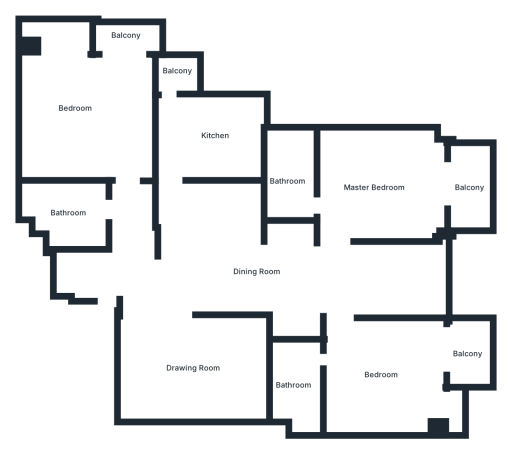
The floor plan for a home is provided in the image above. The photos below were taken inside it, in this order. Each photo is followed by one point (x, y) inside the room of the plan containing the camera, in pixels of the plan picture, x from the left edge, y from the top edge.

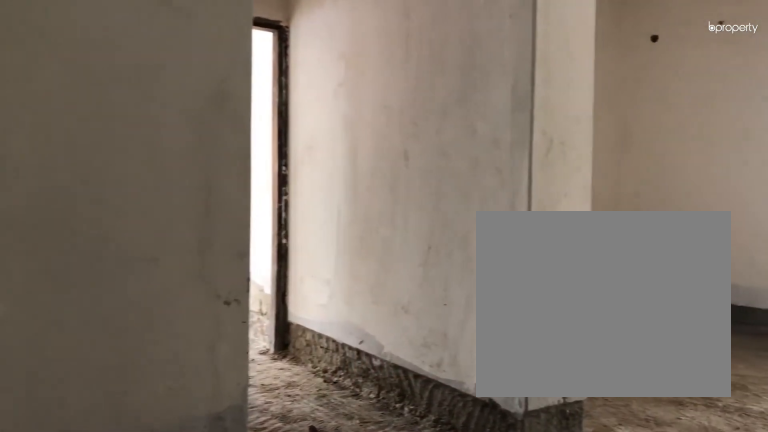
(170, 289)
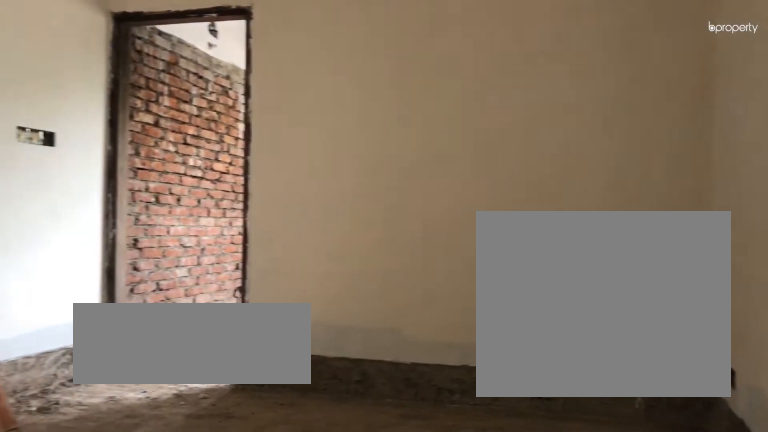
(183, 289)
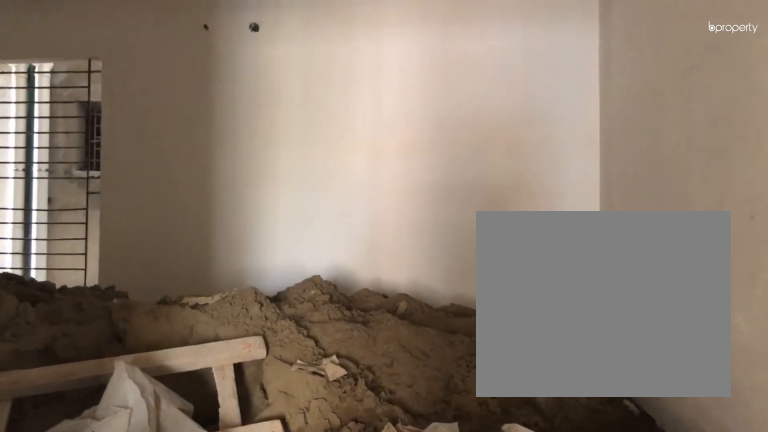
(245, 339)
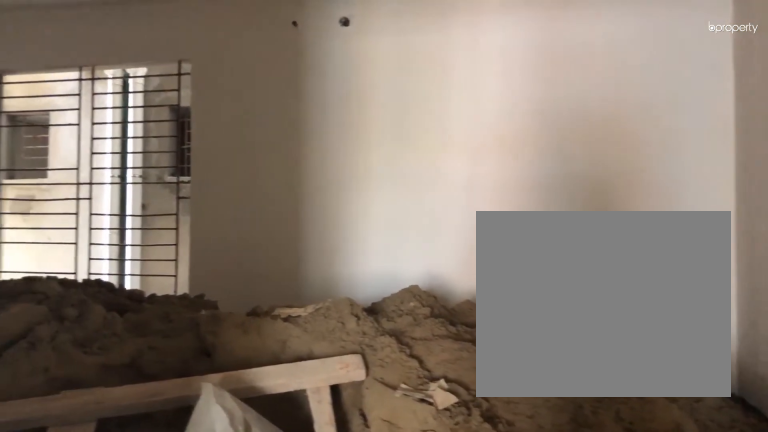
(245, 339)
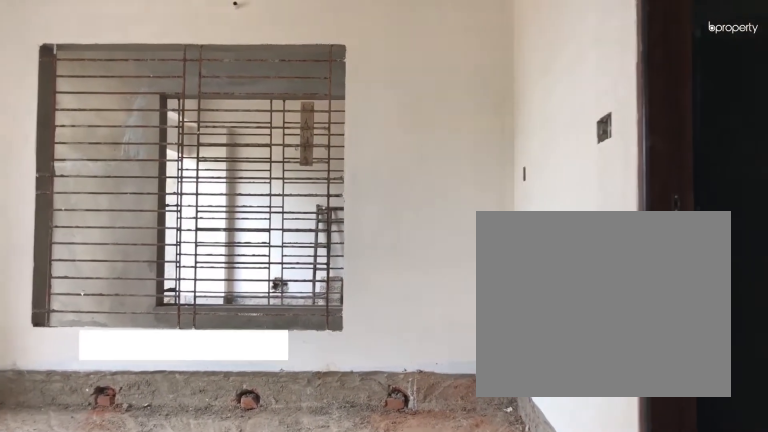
(350, 349)
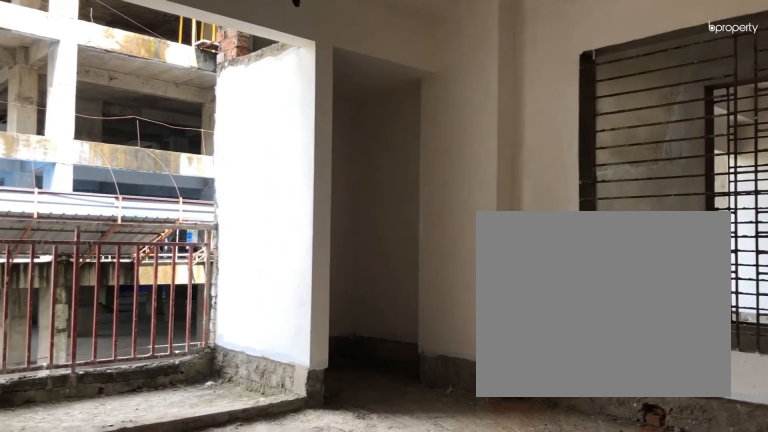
(383, 380)
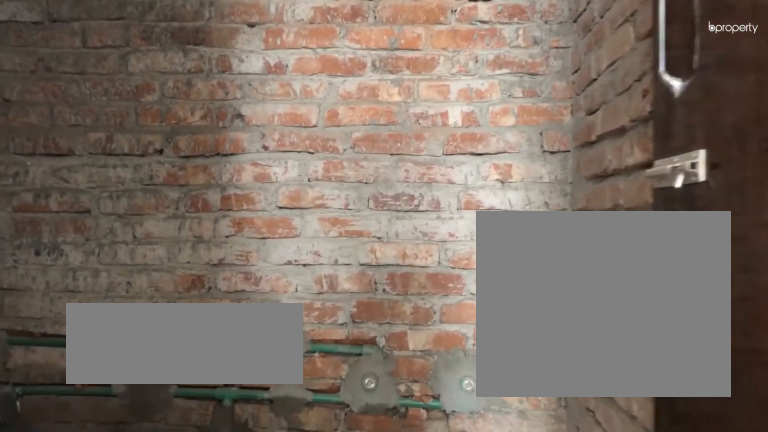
(300, 378)
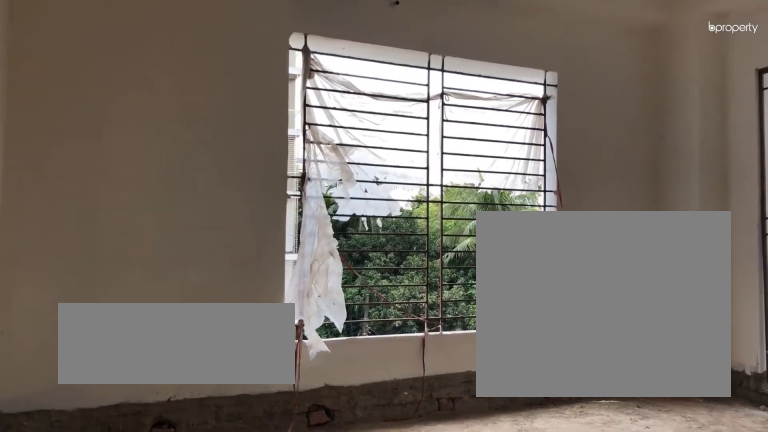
(385, 185)
